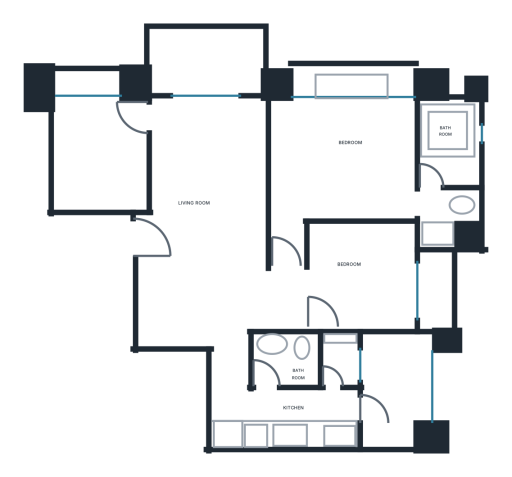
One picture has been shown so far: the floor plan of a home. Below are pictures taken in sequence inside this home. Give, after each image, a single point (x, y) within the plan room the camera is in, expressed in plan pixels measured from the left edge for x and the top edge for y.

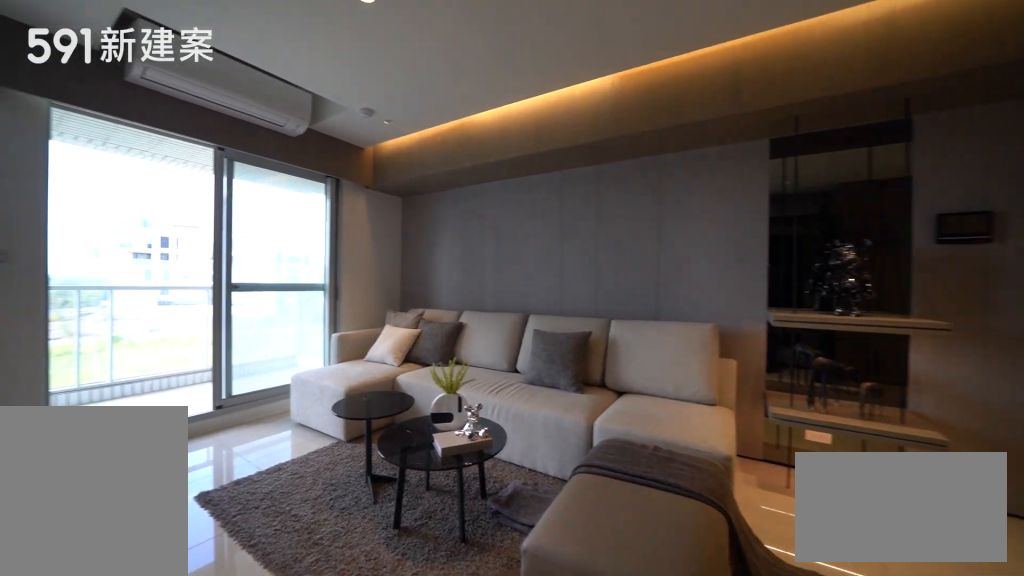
(206, 176)
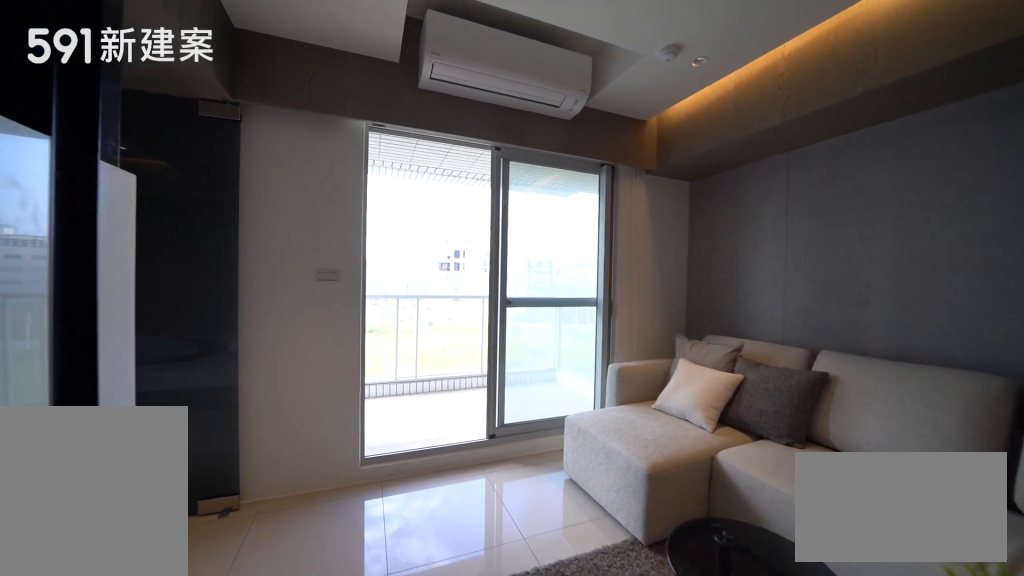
(206, 176)
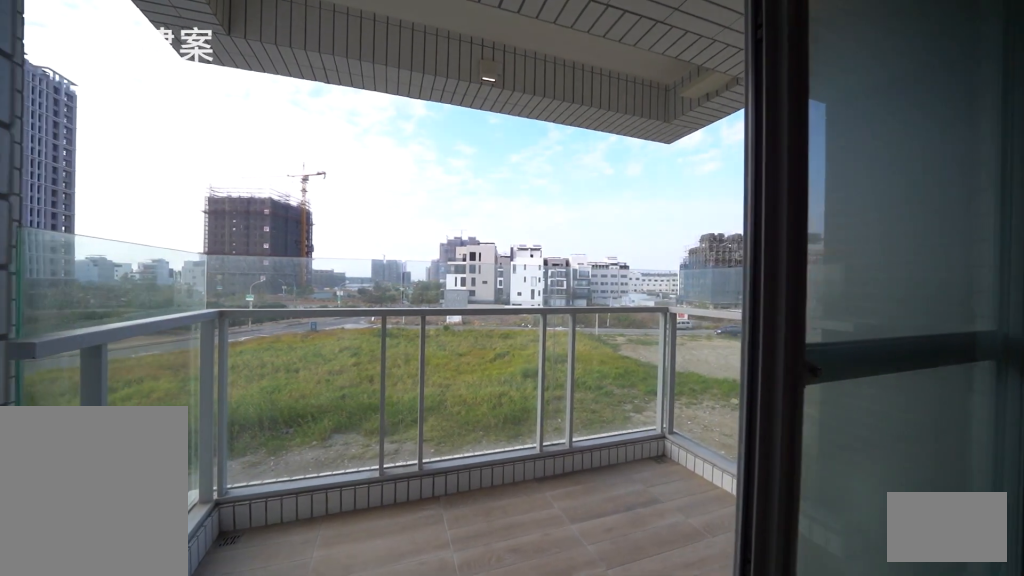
(203, 62)
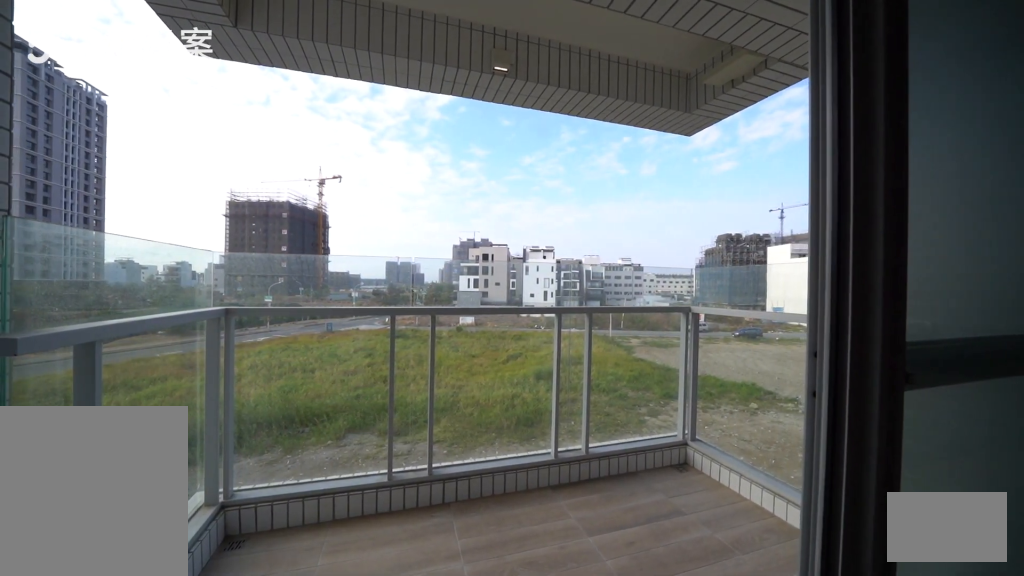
(203, 62)
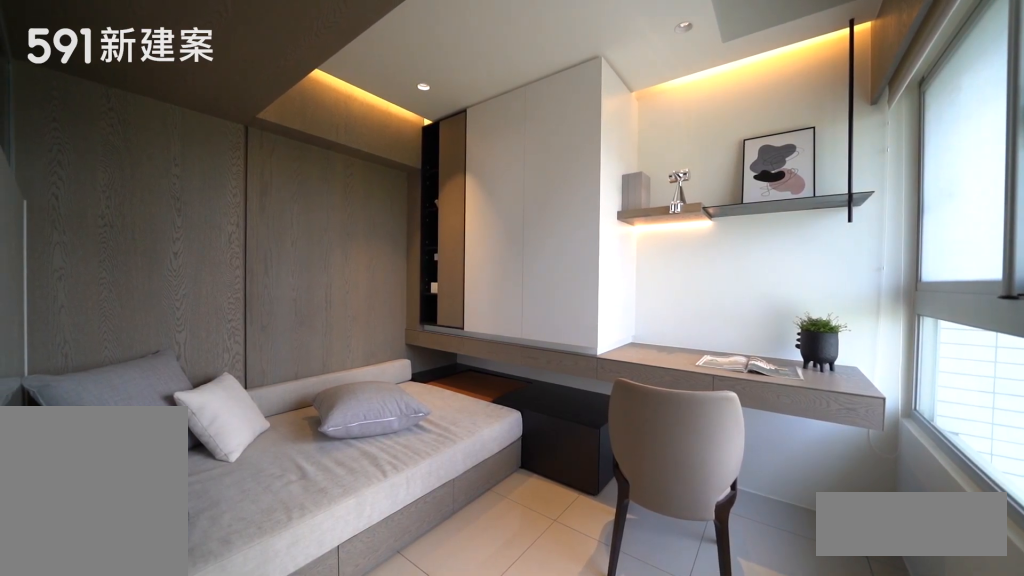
(96, 154)
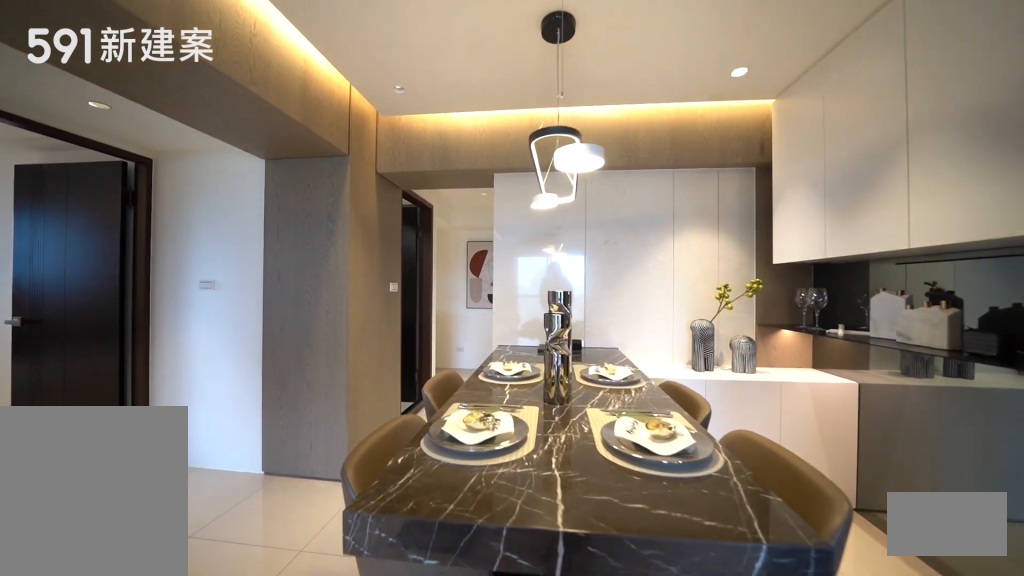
(189, 299)
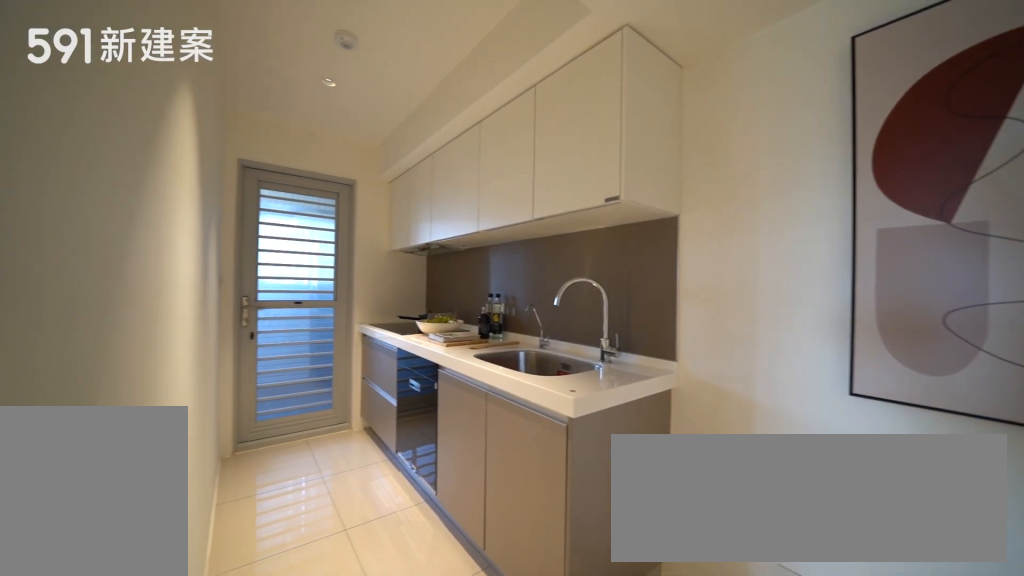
(286, 422)
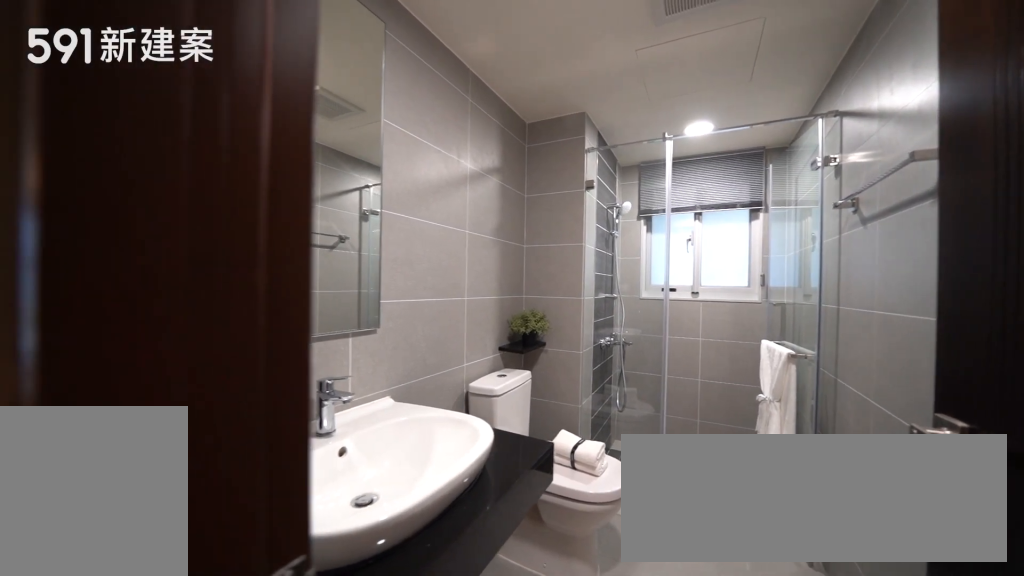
(303, 360)
